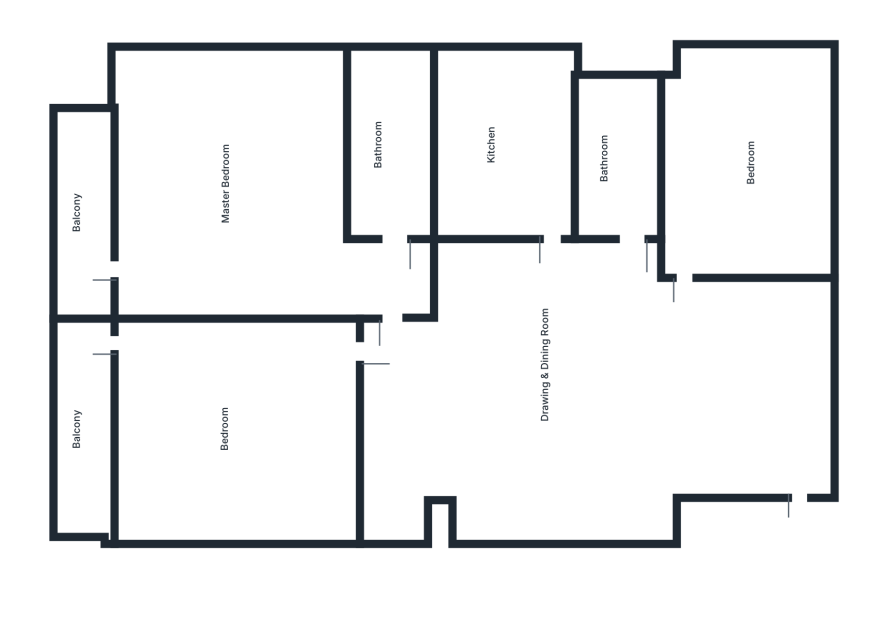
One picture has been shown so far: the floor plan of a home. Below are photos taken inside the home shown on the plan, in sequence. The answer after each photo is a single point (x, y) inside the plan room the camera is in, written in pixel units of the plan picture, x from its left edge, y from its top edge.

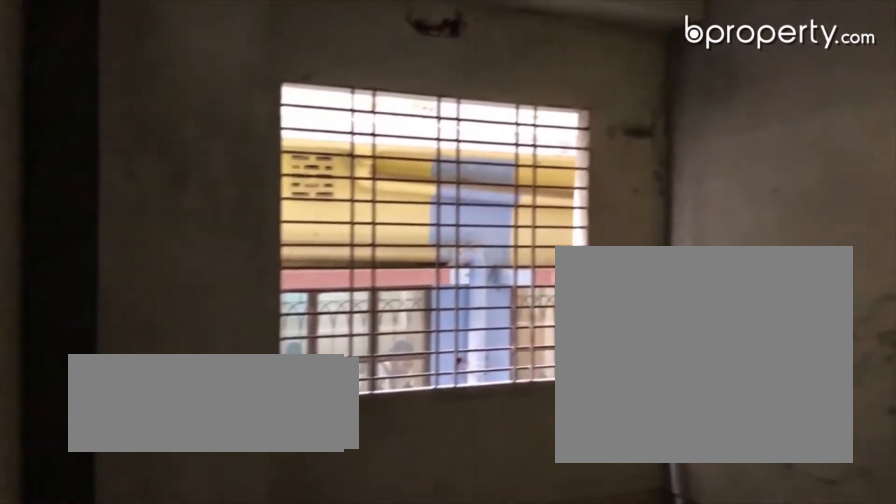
(747, 179)
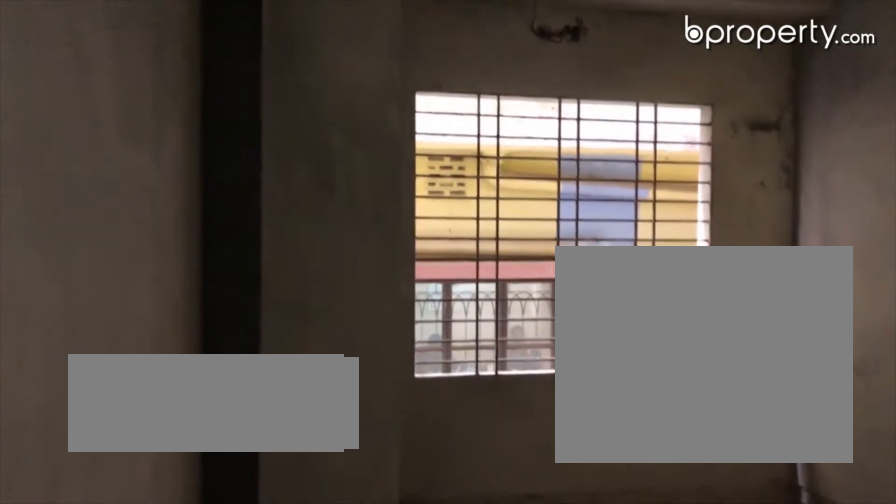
(747, 179)
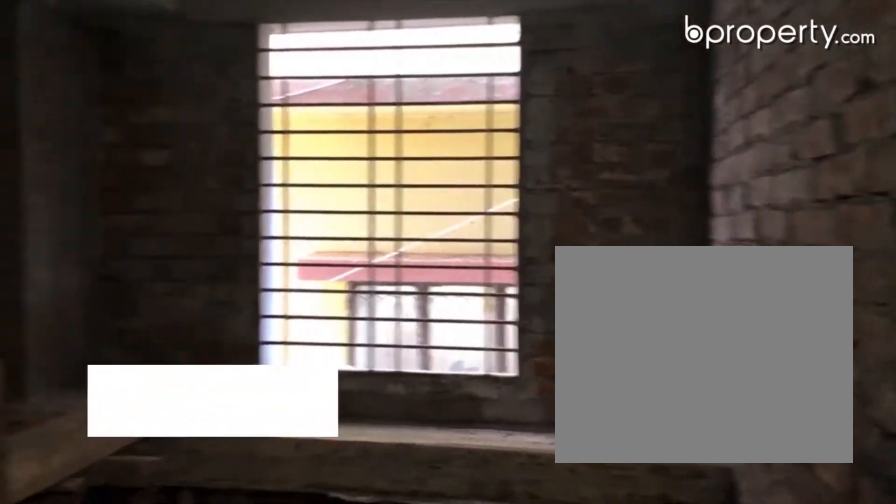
(511, 160)
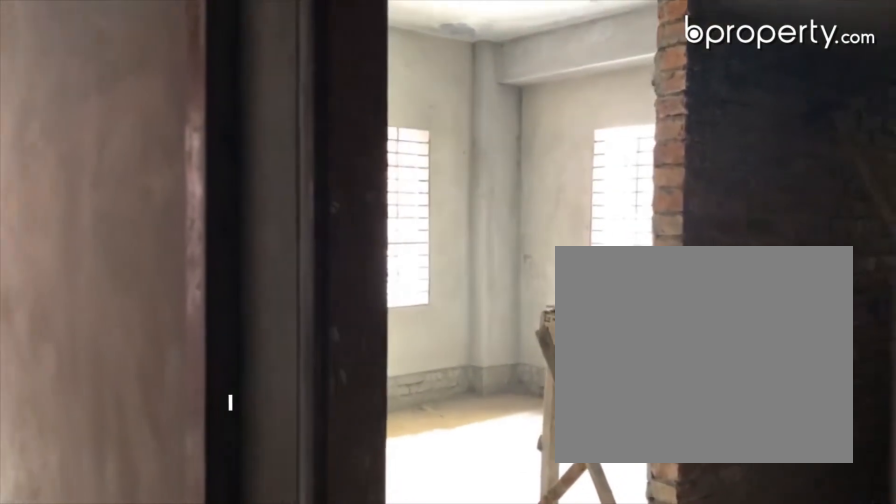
(398, 344)
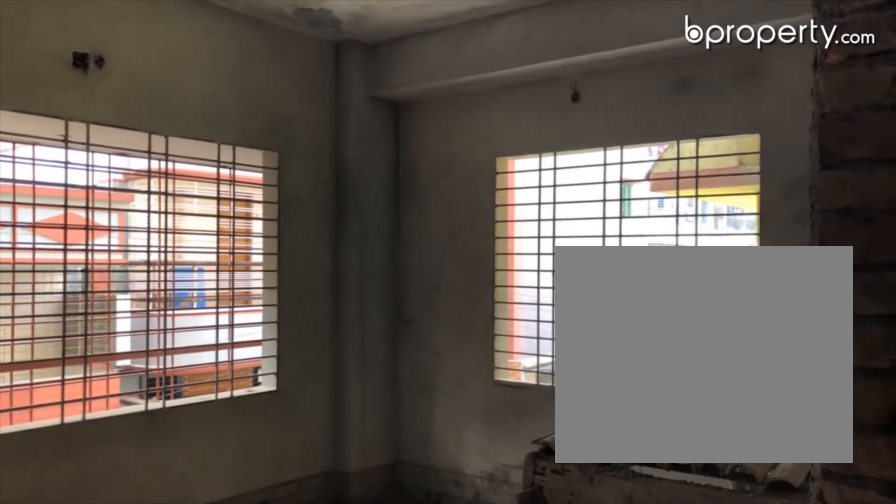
(260, 185)
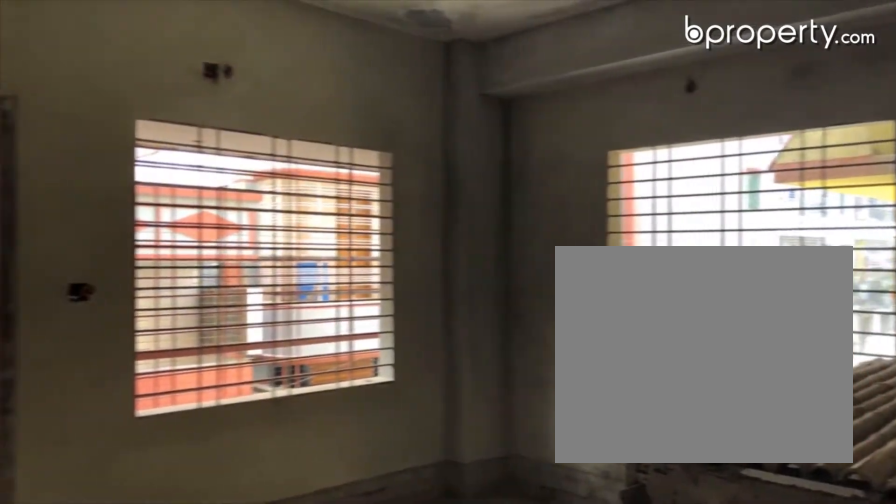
(260, 185)
